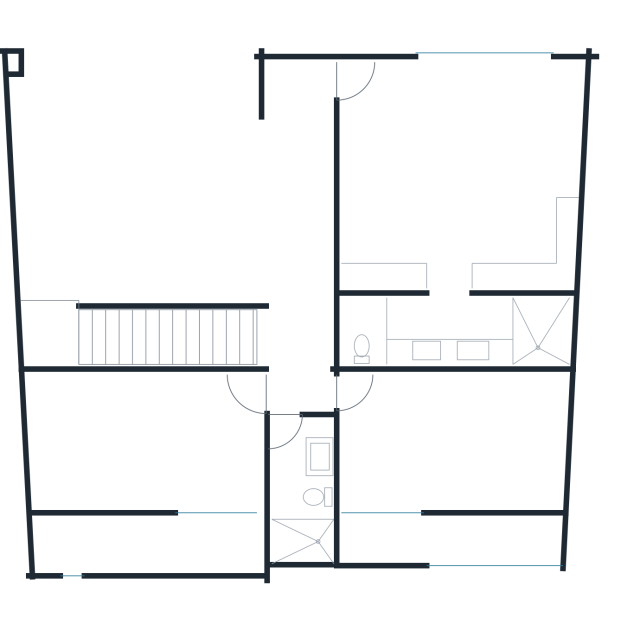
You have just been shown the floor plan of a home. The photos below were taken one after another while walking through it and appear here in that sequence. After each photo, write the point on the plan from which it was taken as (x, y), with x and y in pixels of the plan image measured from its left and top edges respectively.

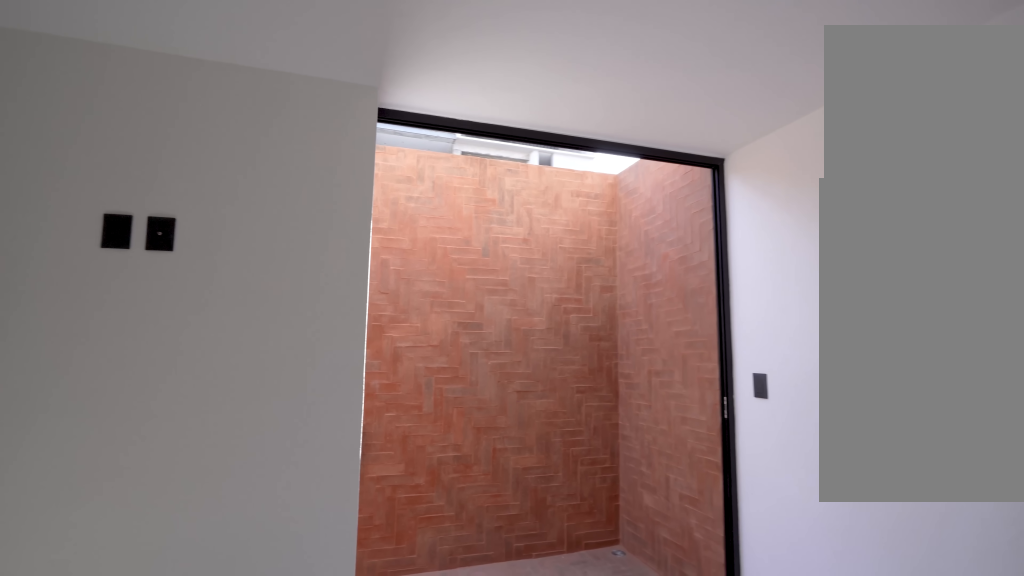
(367, 466)
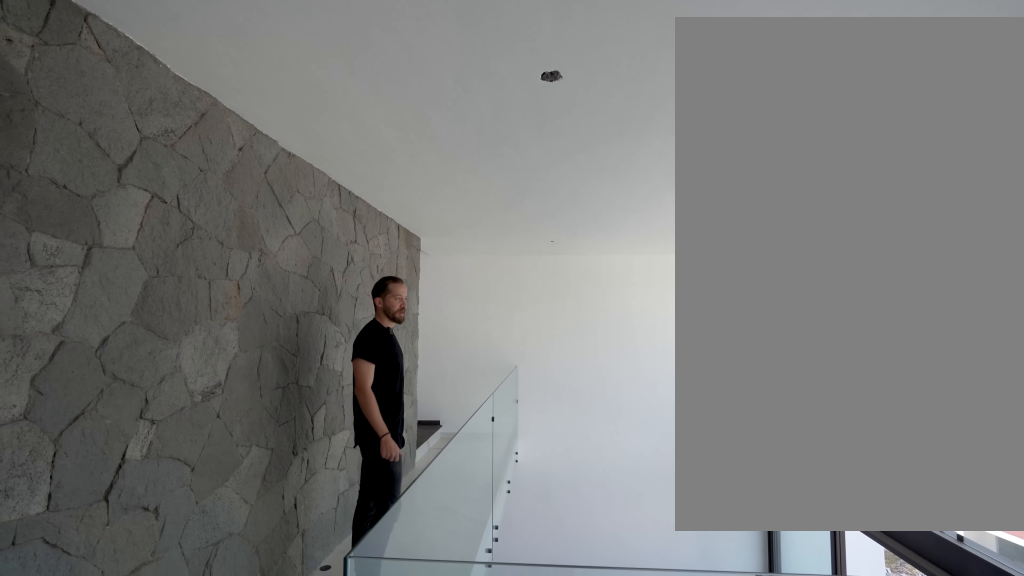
(294, 255)
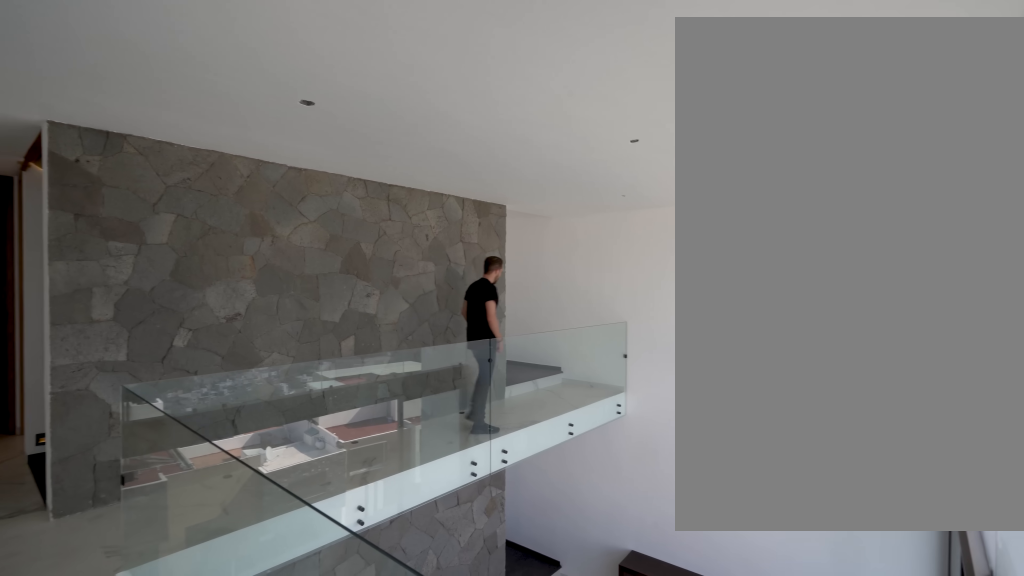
(283, 190)
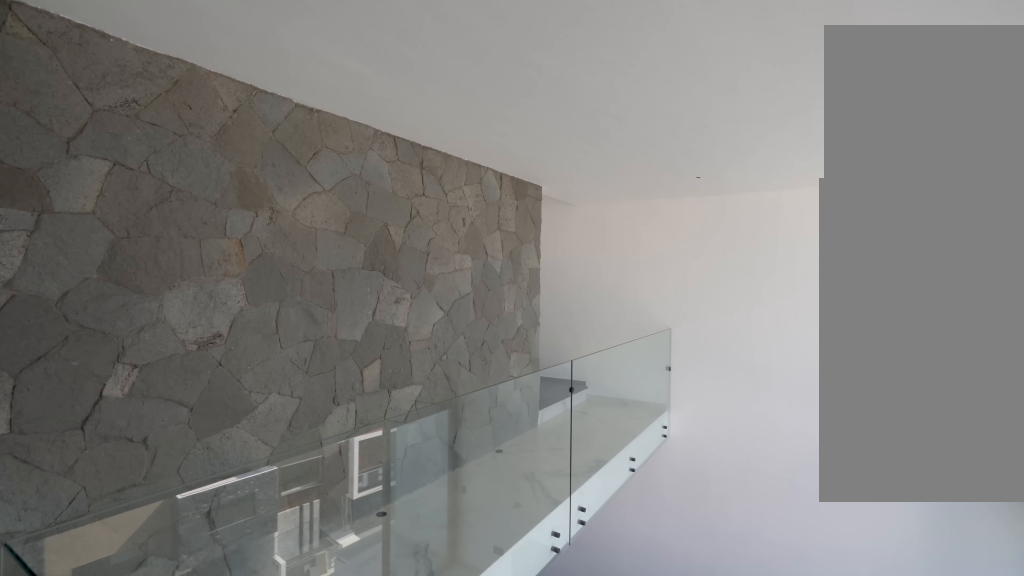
(288, 203)
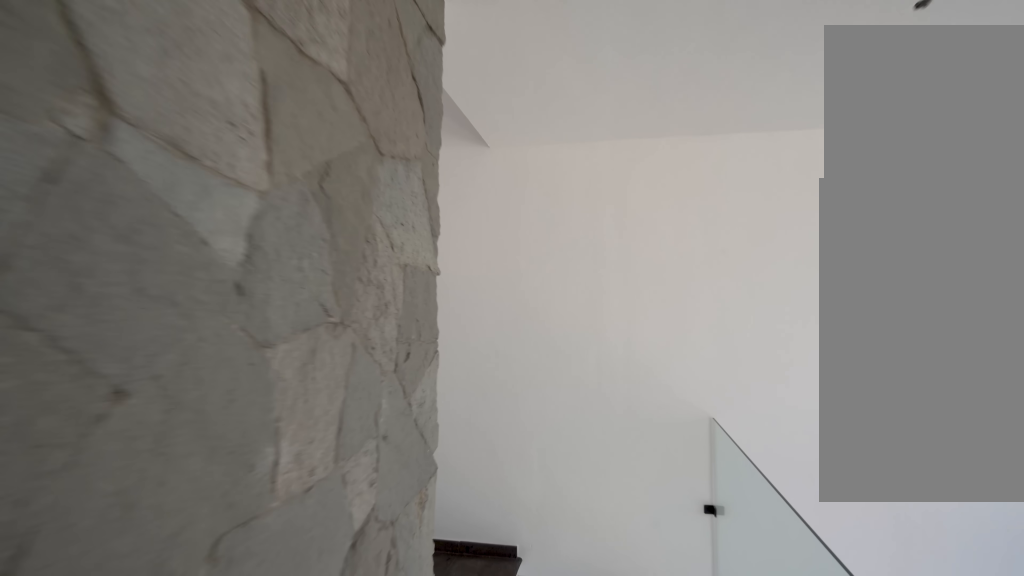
(165, 272)
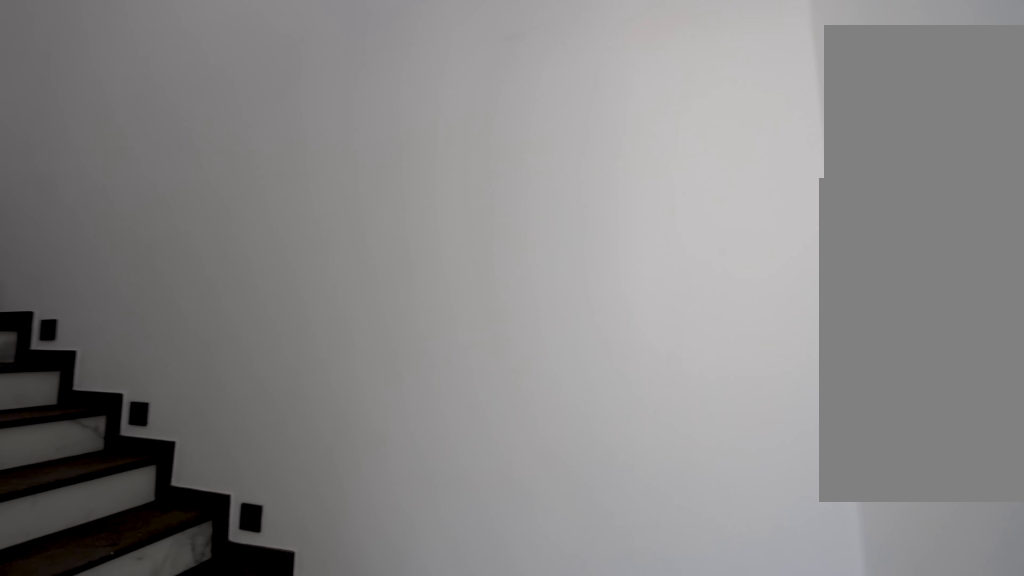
(39, 309)
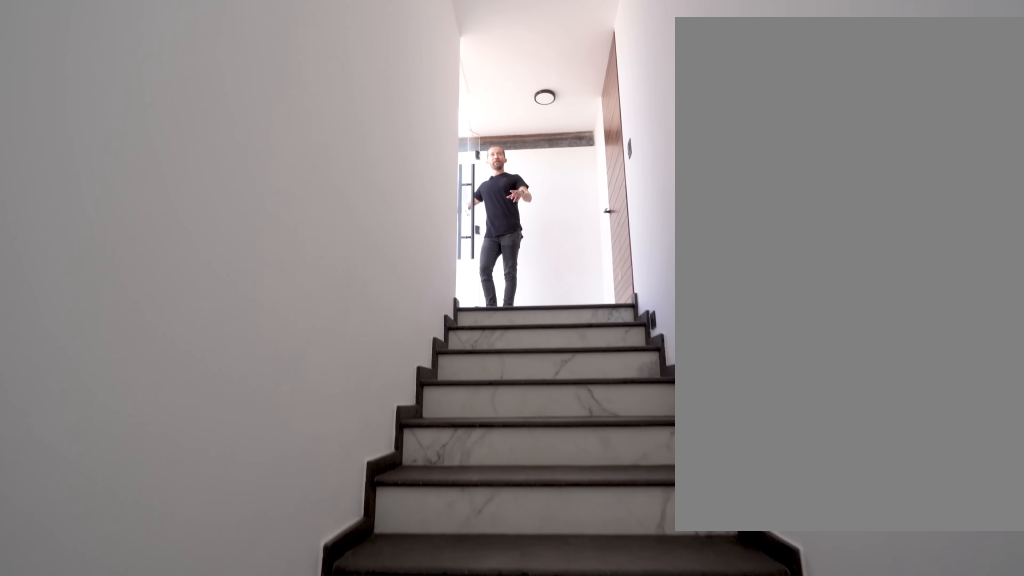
(82, 337)
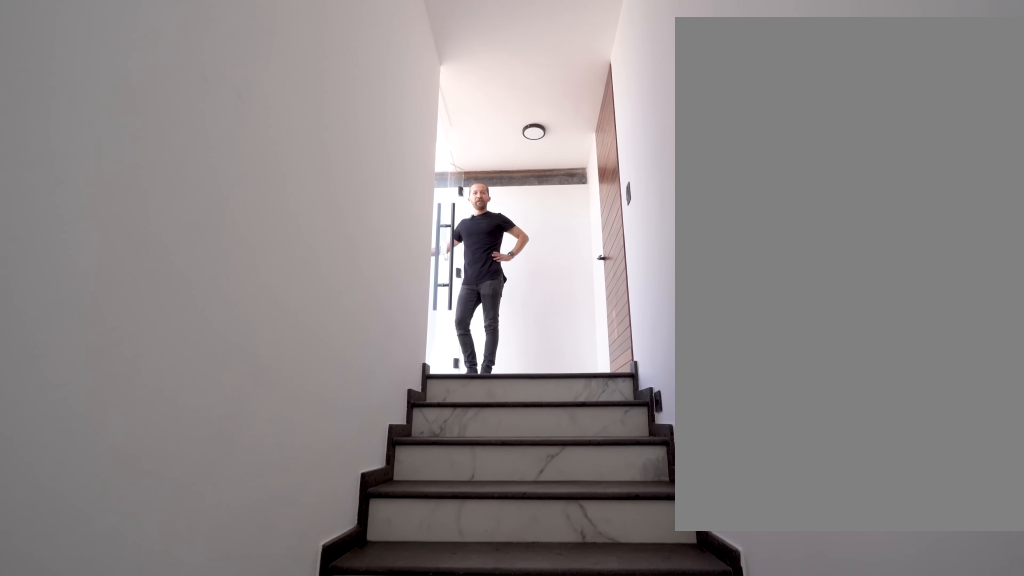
(87, 335)
